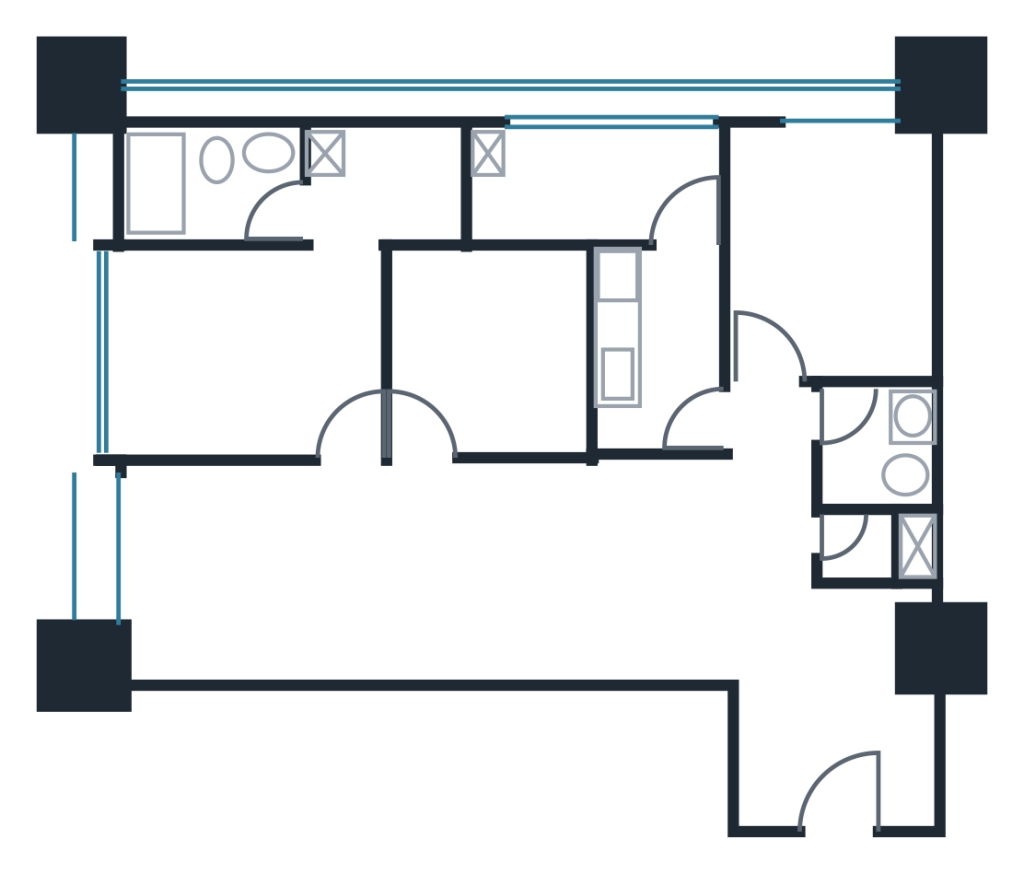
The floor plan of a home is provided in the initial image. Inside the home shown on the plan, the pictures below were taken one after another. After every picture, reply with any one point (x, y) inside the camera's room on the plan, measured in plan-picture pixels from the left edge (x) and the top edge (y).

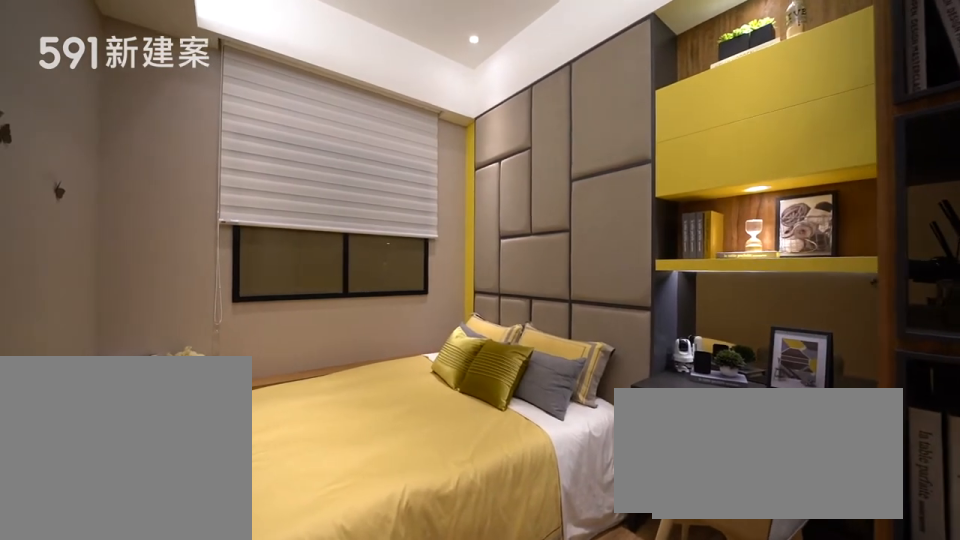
(833, 251)
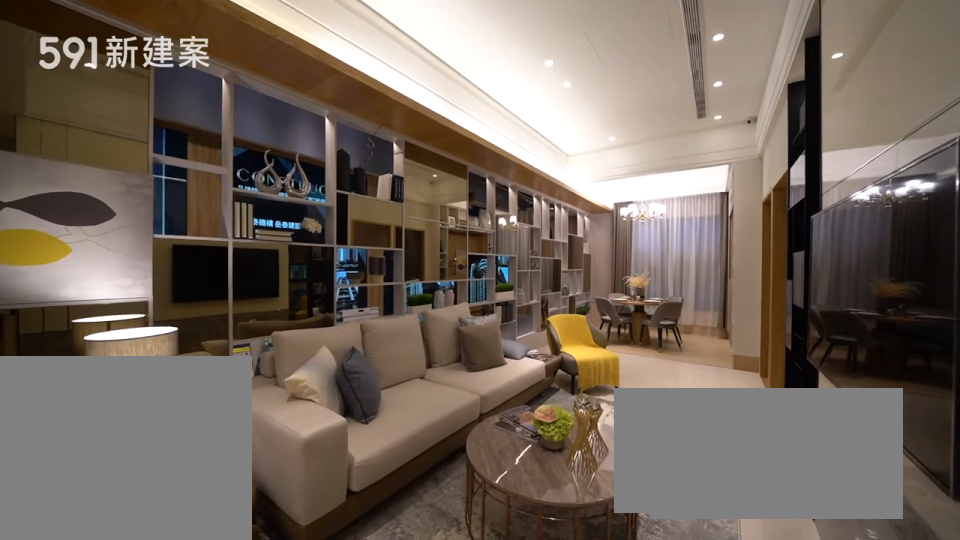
(547, 573)
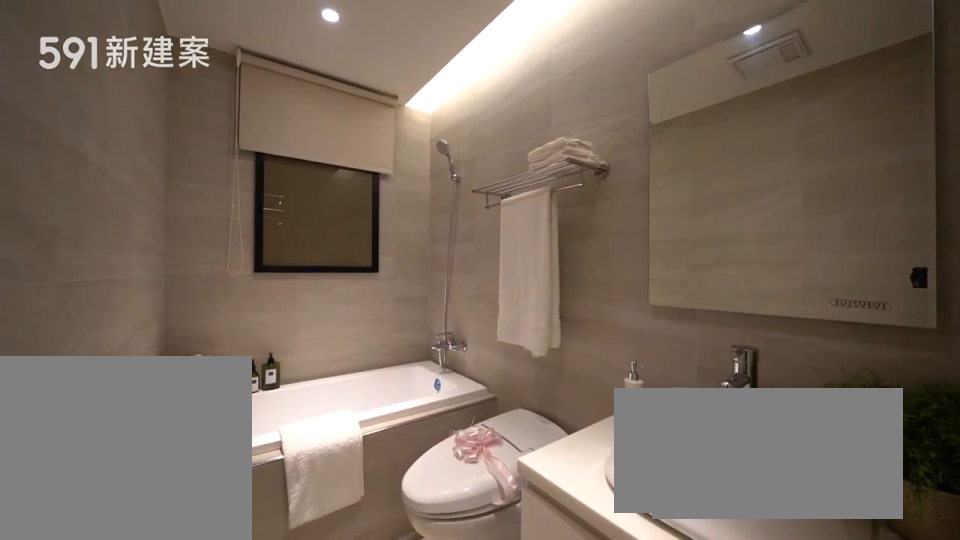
(208, 182)
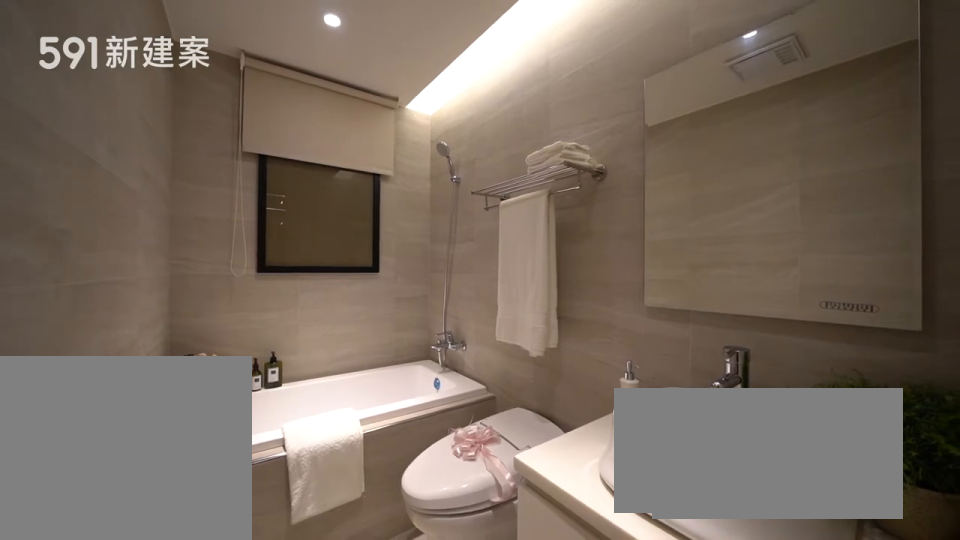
(208, 182)
